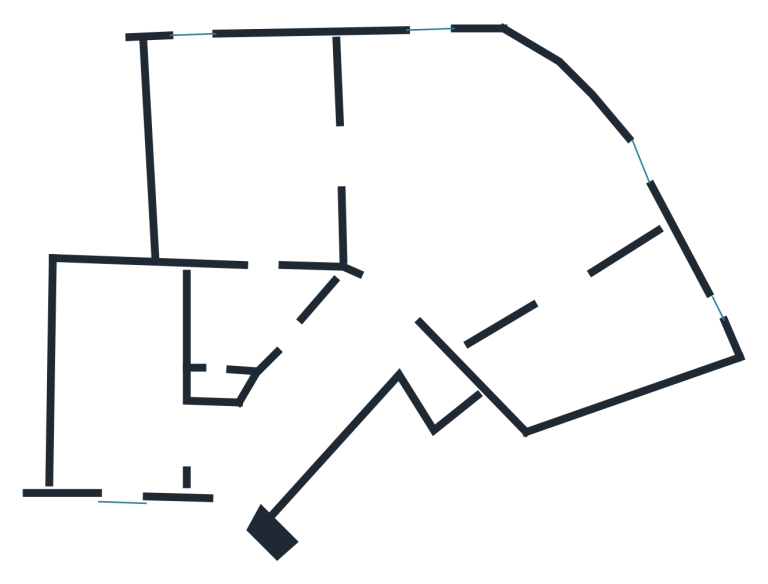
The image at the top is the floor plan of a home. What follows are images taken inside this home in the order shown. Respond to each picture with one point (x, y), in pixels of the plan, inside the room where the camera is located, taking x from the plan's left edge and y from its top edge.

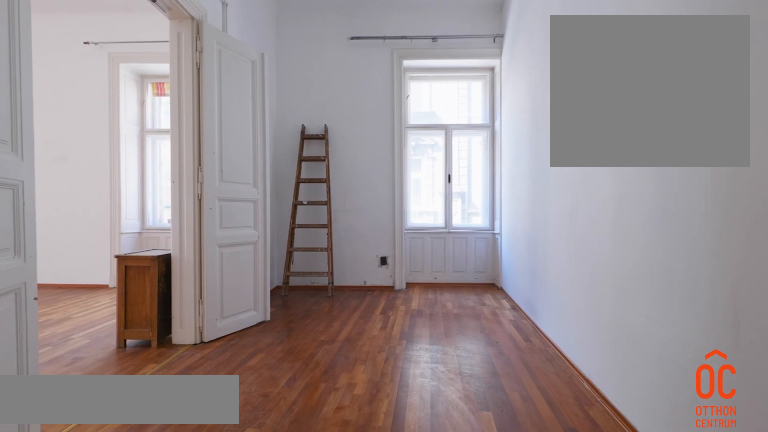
(590, 343)
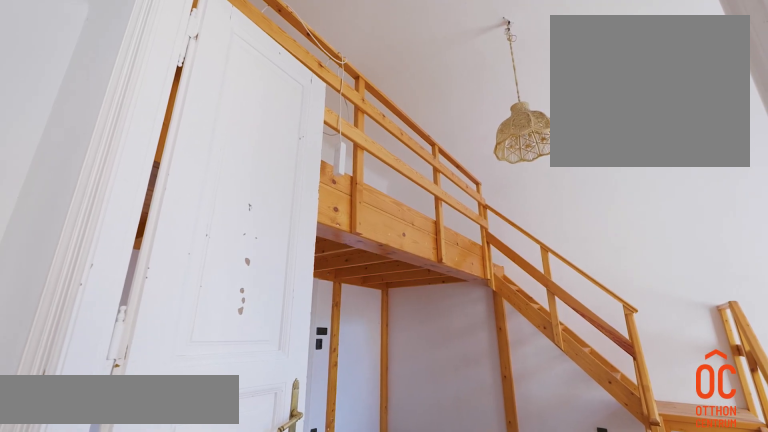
(266, 160)
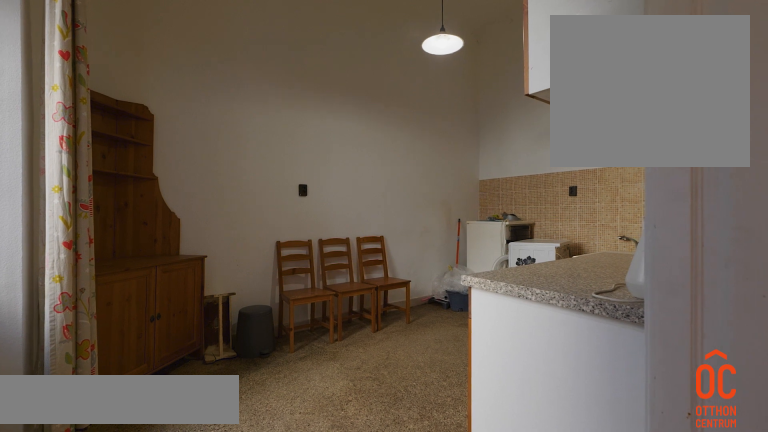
(123, 395)
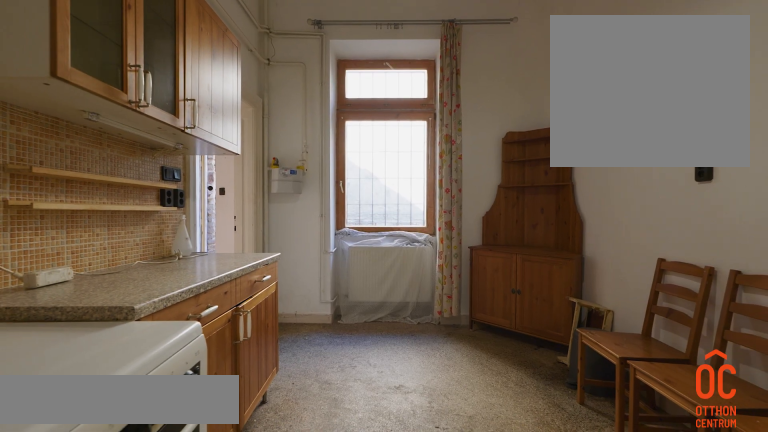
(124, 395)
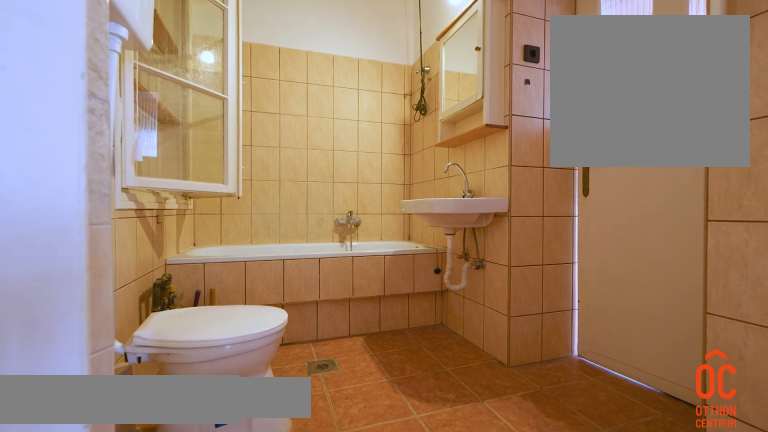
(237, 336)
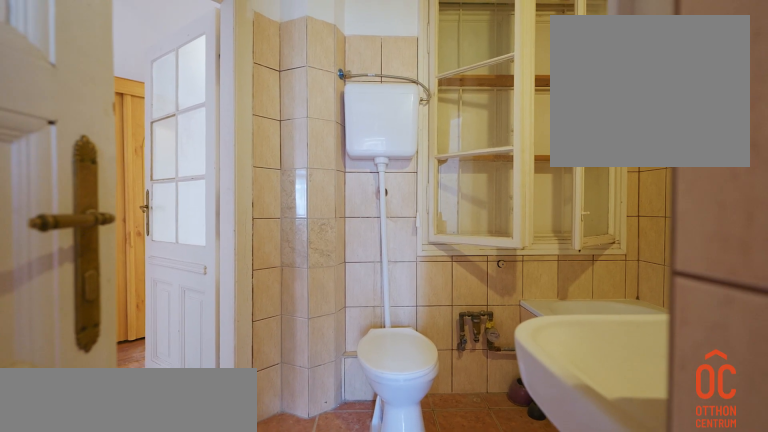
(237, 336)
